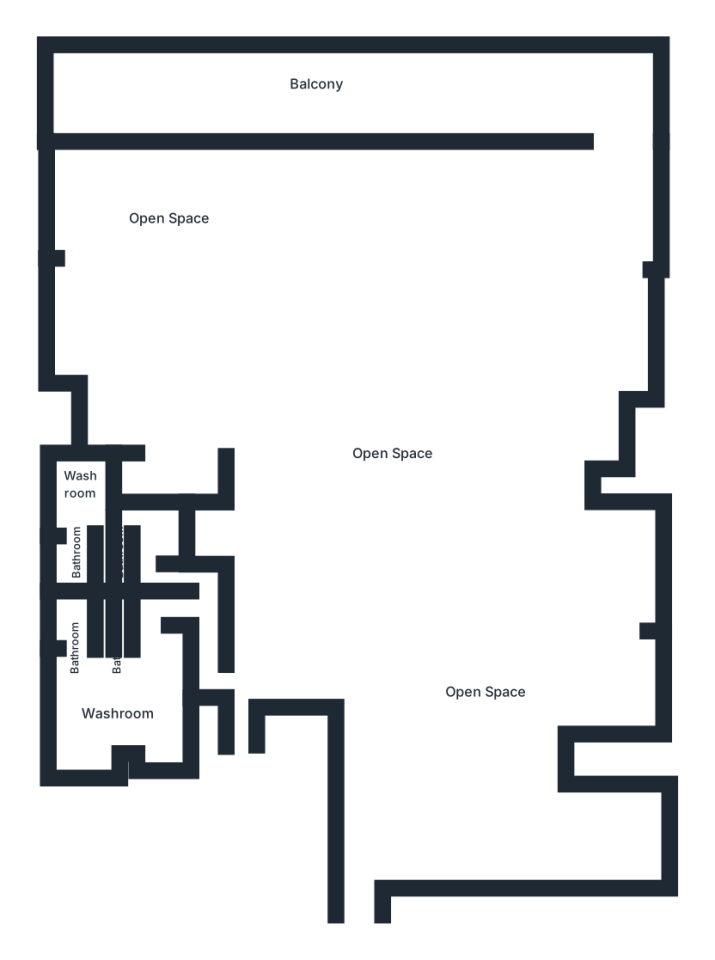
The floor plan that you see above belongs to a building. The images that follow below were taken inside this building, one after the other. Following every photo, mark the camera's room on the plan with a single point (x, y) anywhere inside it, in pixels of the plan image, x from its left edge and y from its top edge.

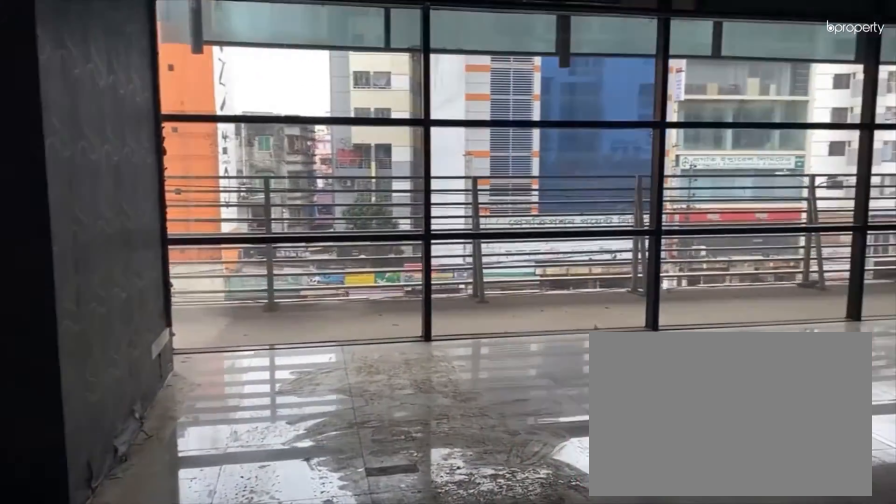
(243, 242)
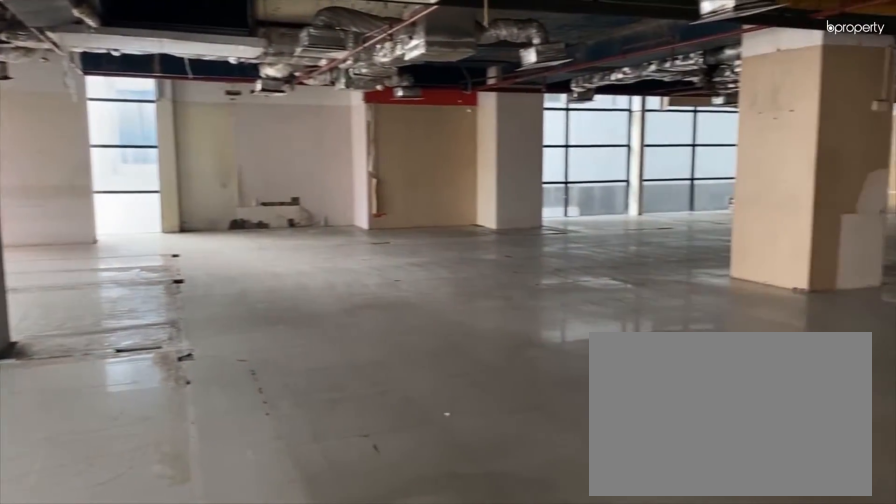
(515, 233)
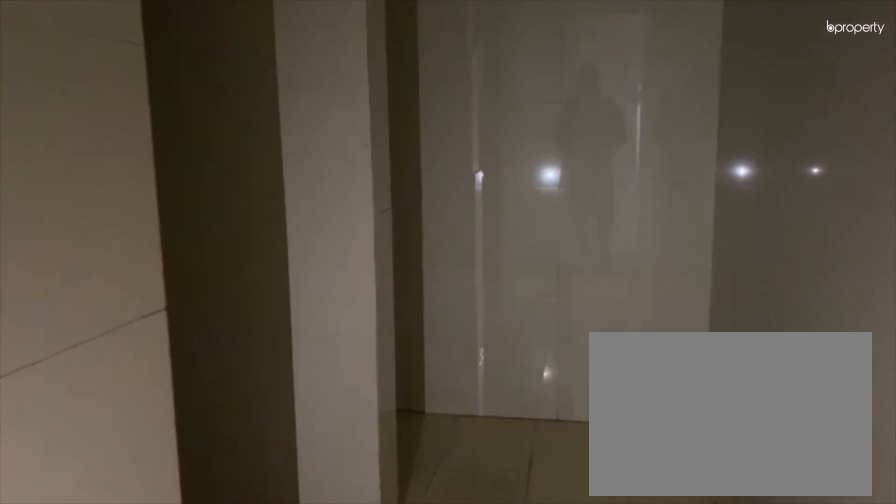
(204, 641)
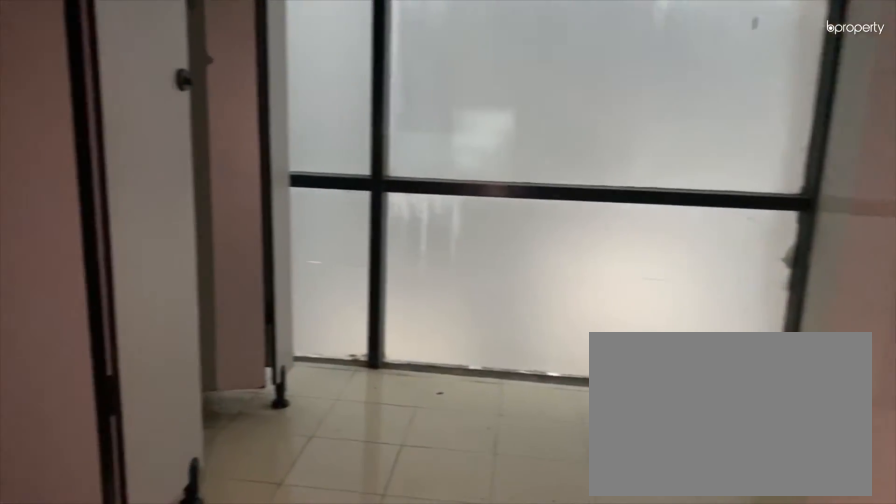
(82, 512)
